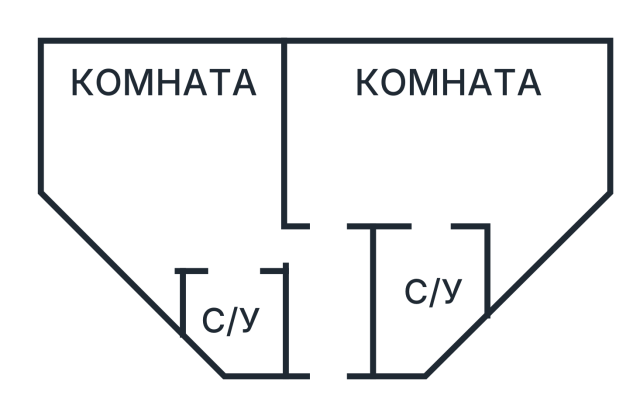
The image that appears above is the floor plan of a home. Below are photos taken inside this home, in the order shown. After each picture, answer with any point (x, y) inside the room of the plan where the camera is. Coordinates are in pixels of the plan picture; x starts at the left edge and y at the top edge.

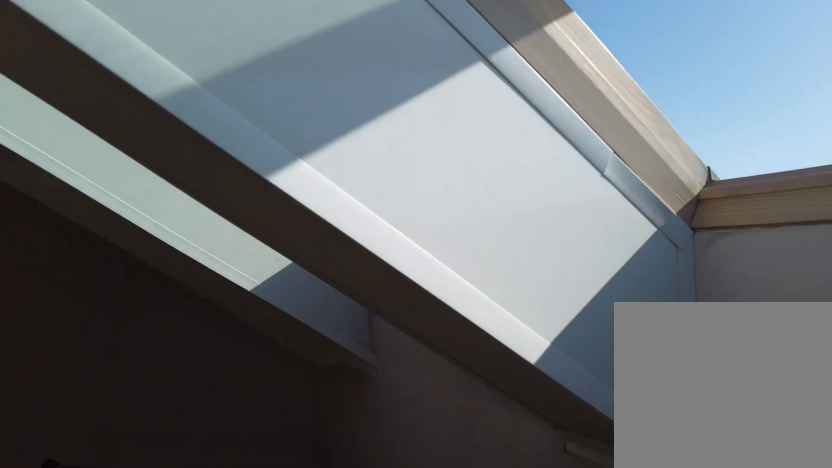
(237, 105)
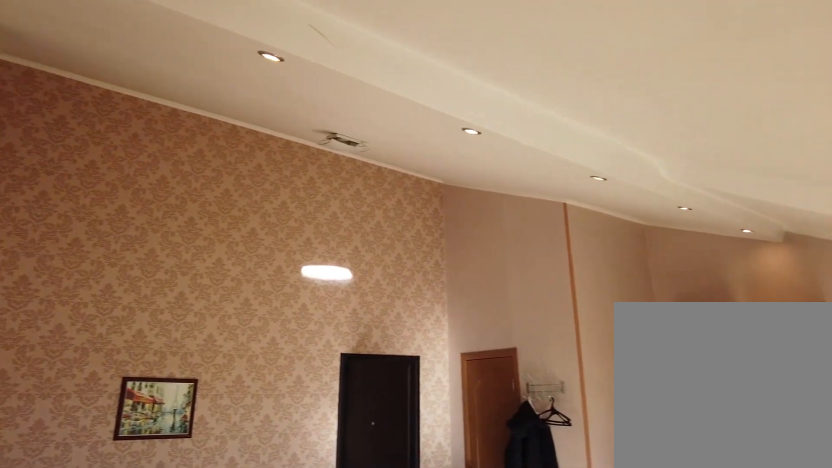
(237, 105)
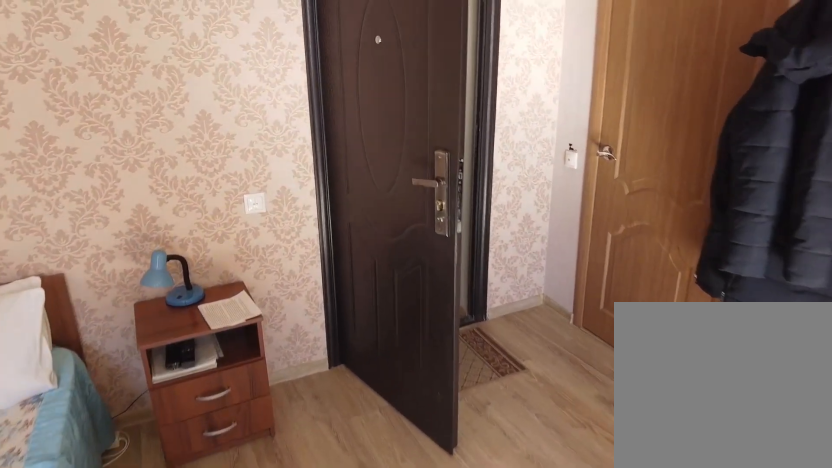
(253, 195)
